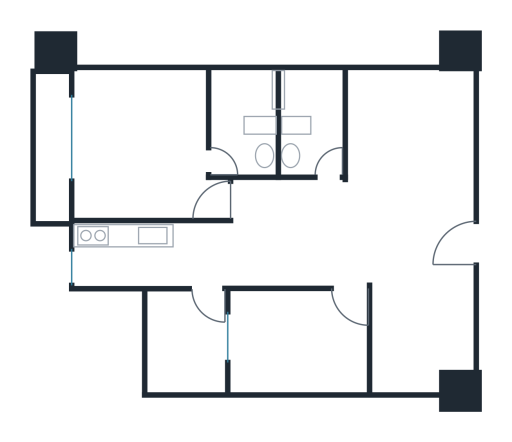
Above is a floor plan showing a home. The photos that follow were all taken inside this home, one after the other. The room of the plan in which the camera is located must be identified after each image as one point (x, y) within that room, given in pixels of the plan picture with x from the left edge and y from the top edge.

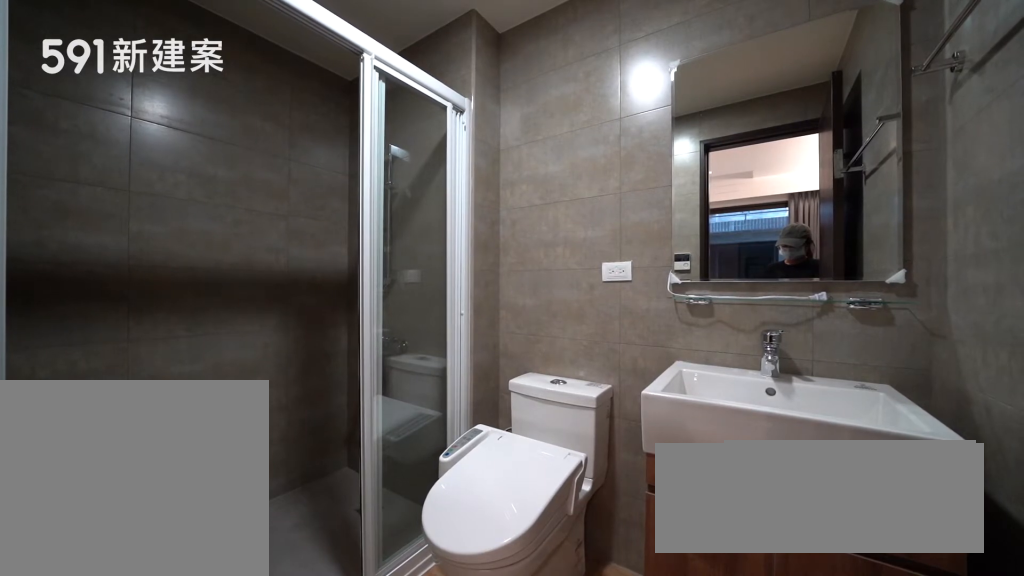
(245, 118)
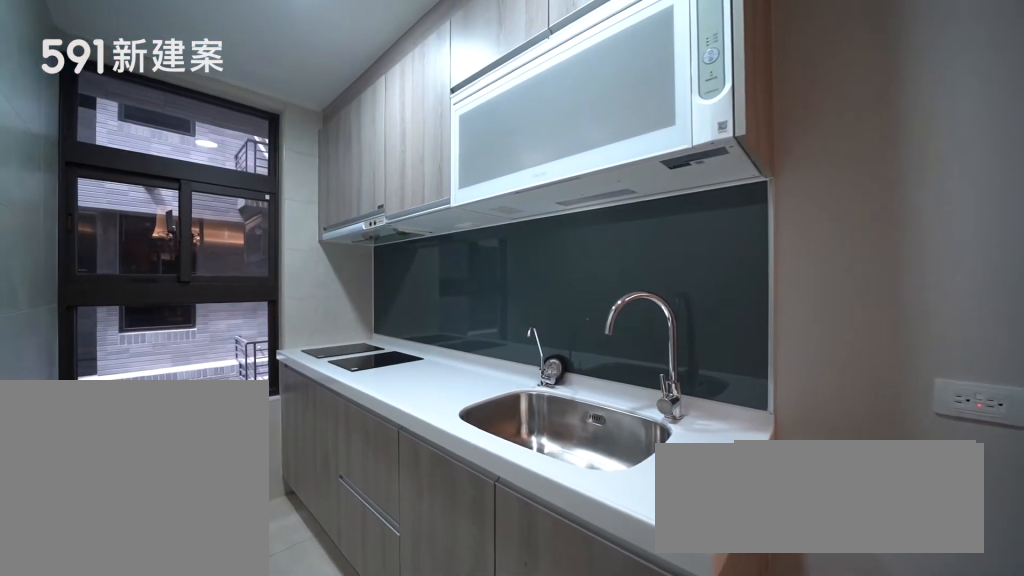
(145, 254)
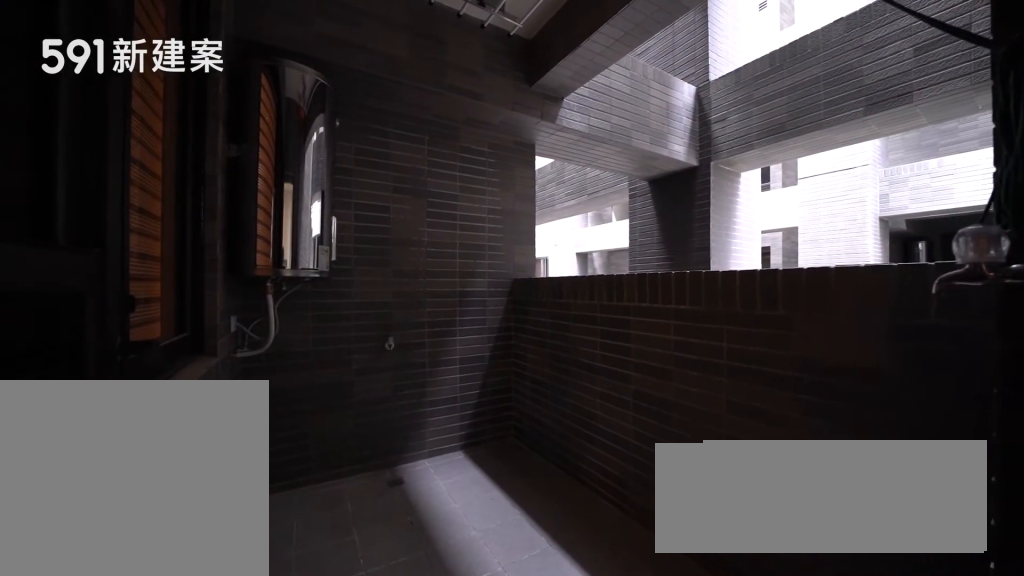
(185, 344)
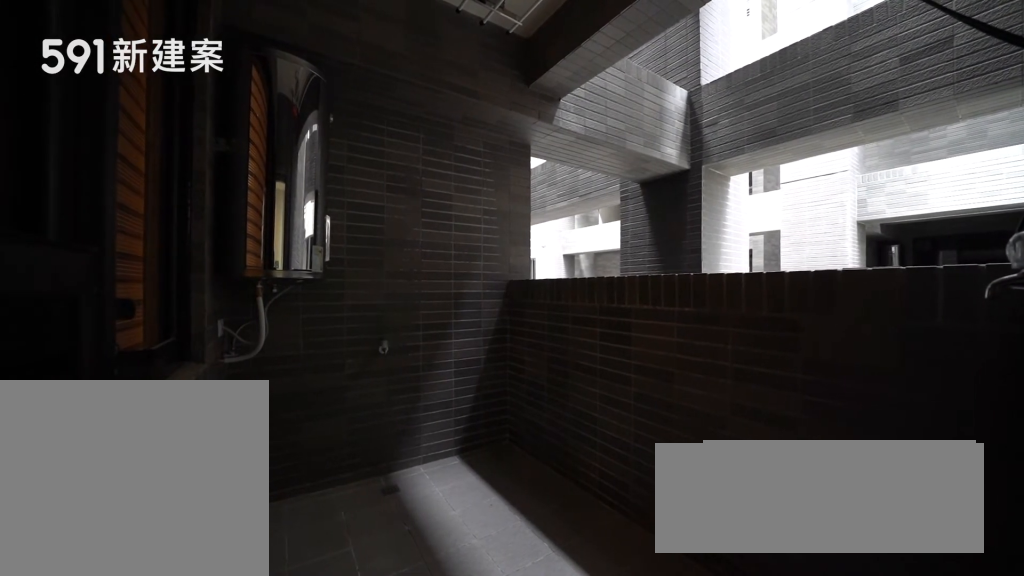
(185, 344)
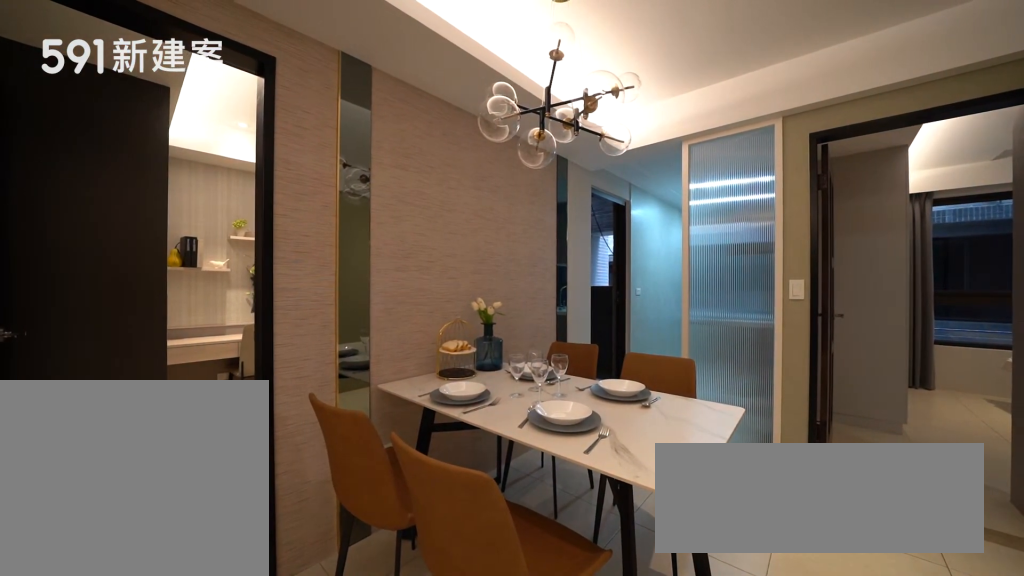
(287, 248)
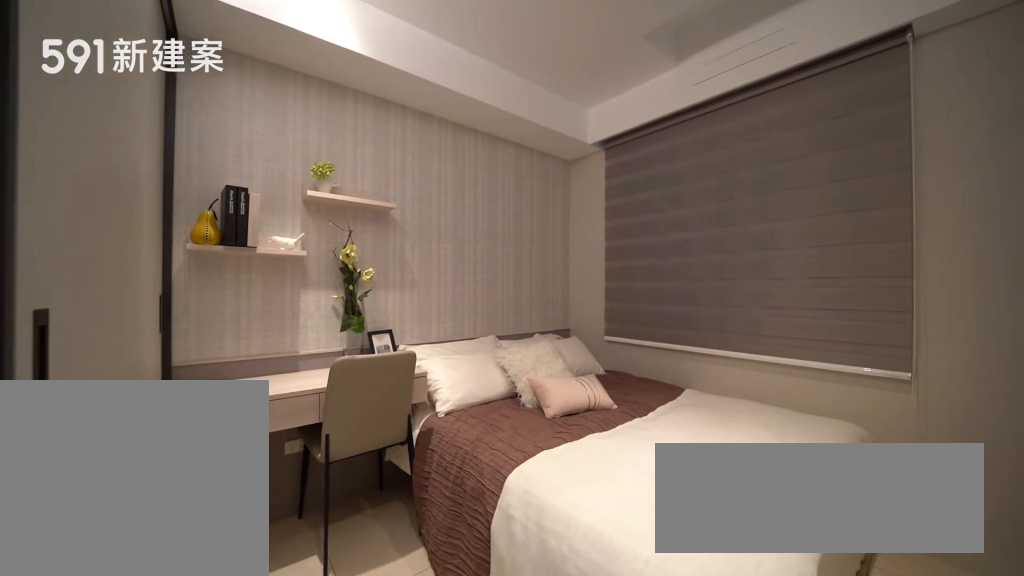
(296, 340)
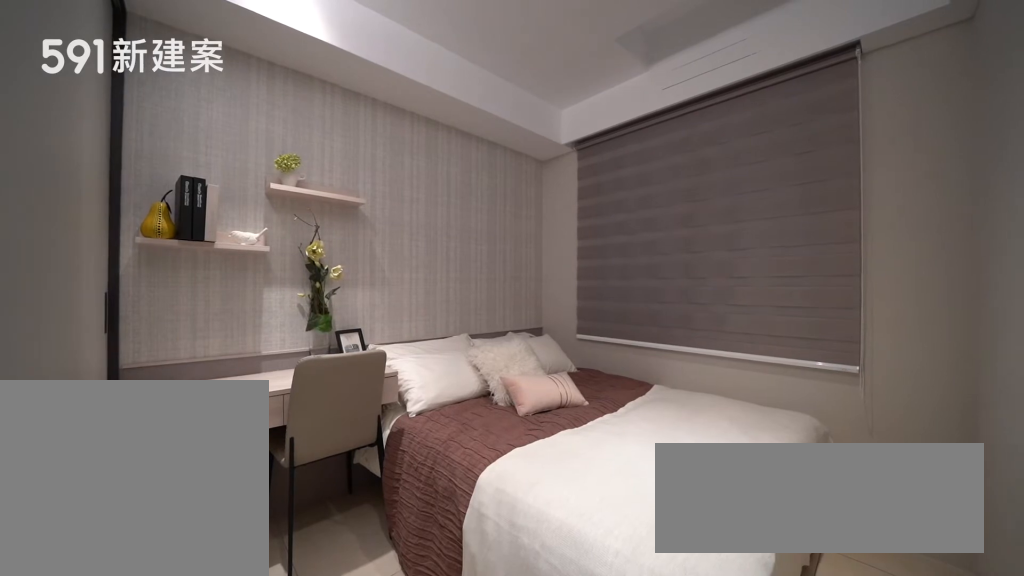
(296, 340)
